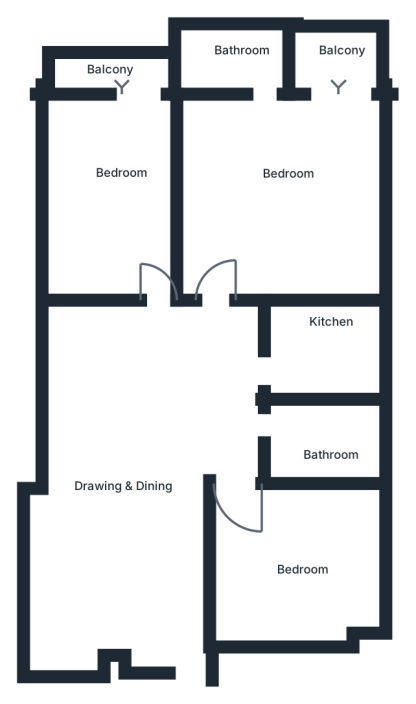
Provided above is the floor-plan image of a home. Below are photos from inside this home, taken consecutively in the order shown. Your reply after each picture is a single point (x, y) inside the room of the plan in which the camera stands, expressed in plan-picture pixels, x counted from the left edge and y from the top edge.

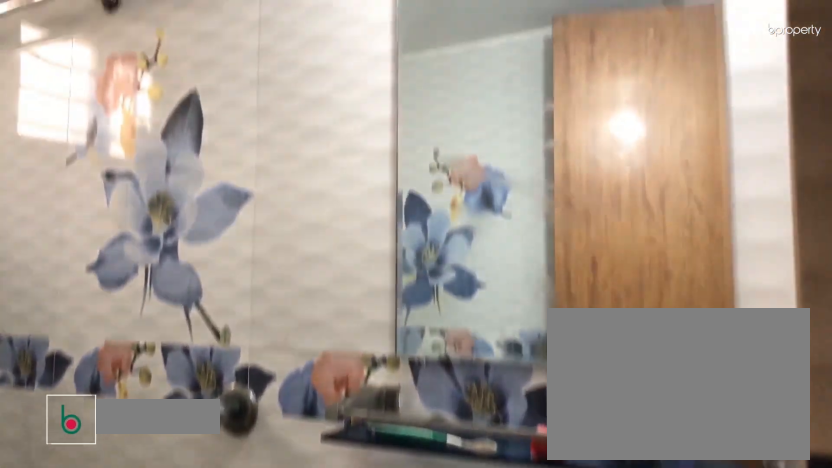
(320, 428)
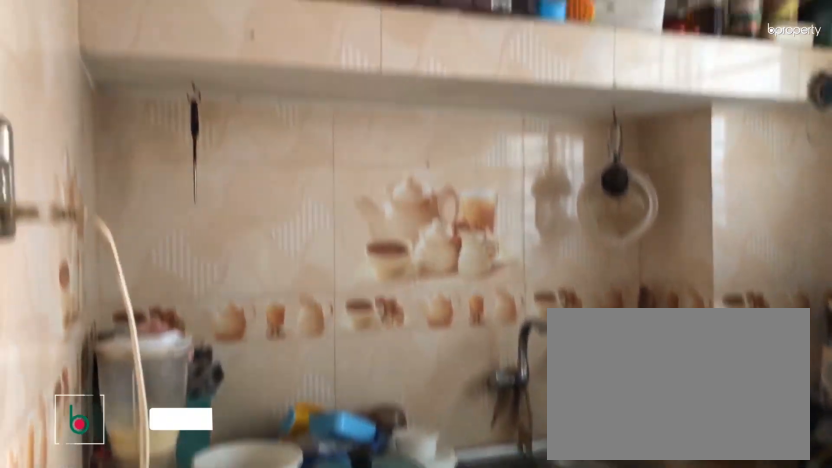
(319, 344)
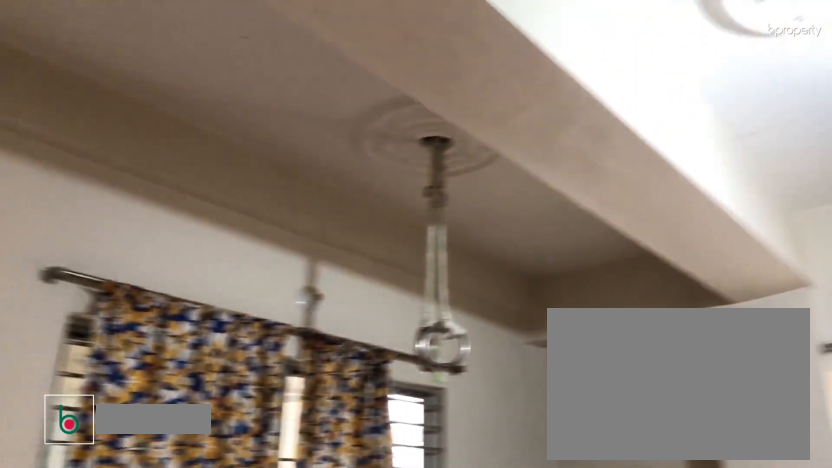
(130, 172)
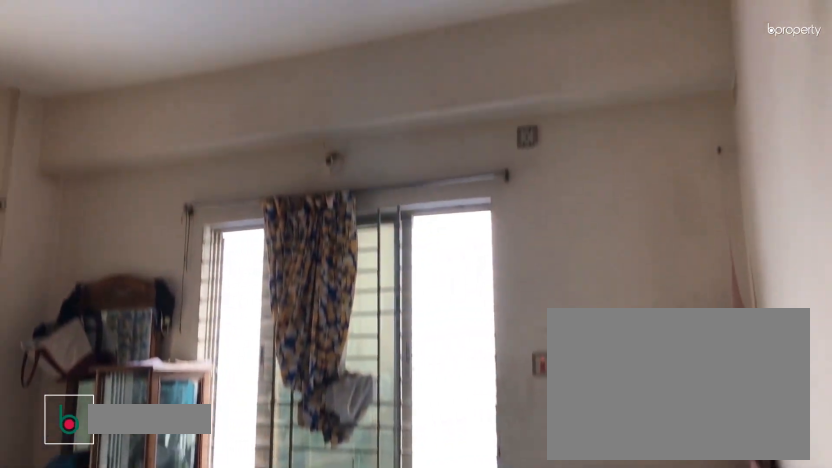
(288, 189)
